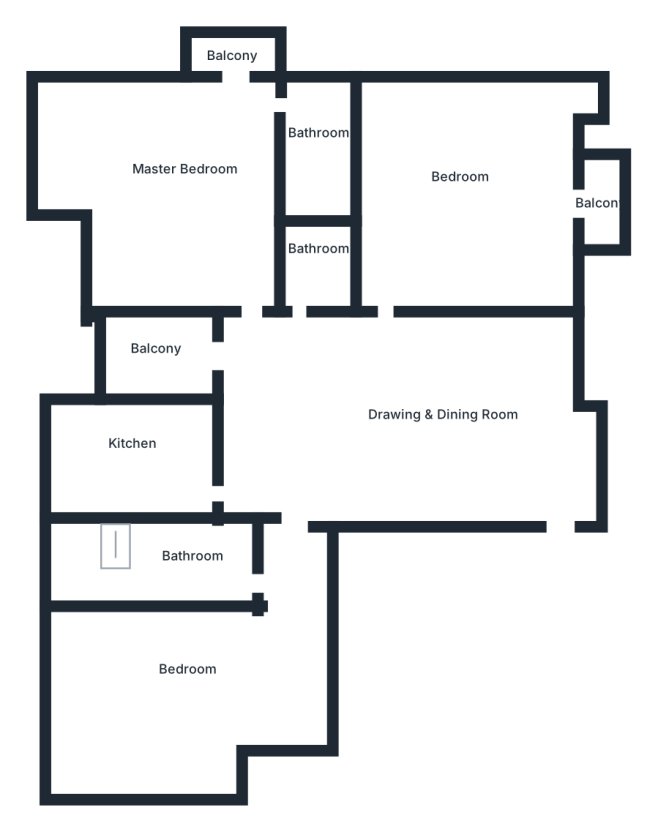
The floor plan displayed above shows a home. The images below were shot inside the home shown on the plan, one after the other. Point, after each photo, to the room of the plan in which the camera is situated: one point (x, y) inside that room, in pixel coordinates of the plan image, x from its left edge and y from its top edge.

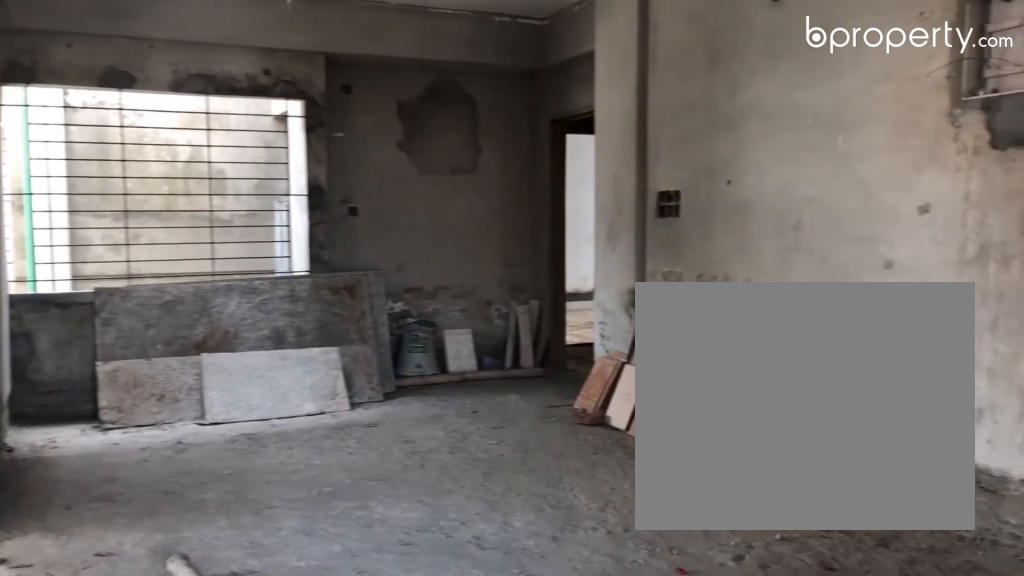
(419, 409)
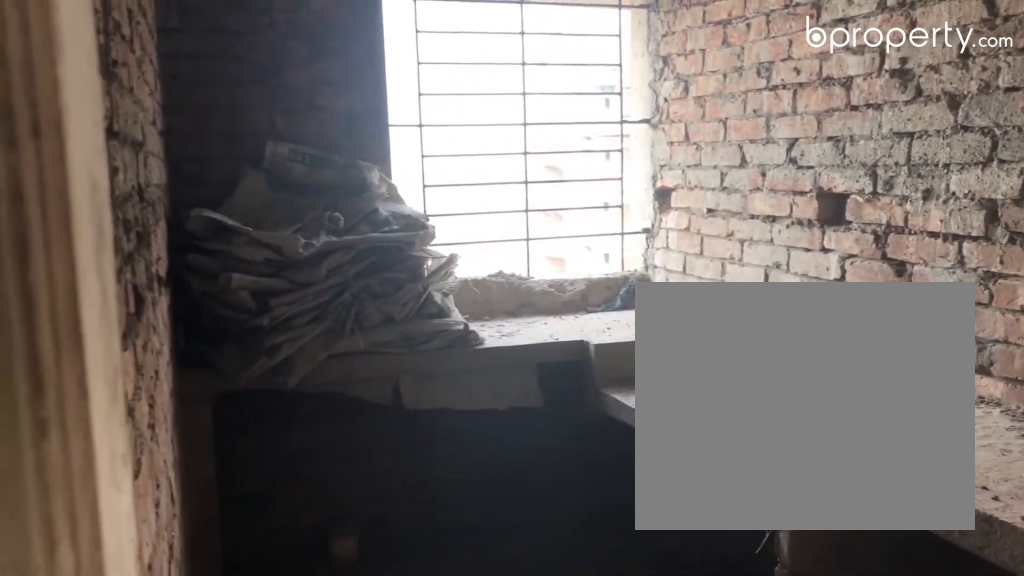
(133, 458)
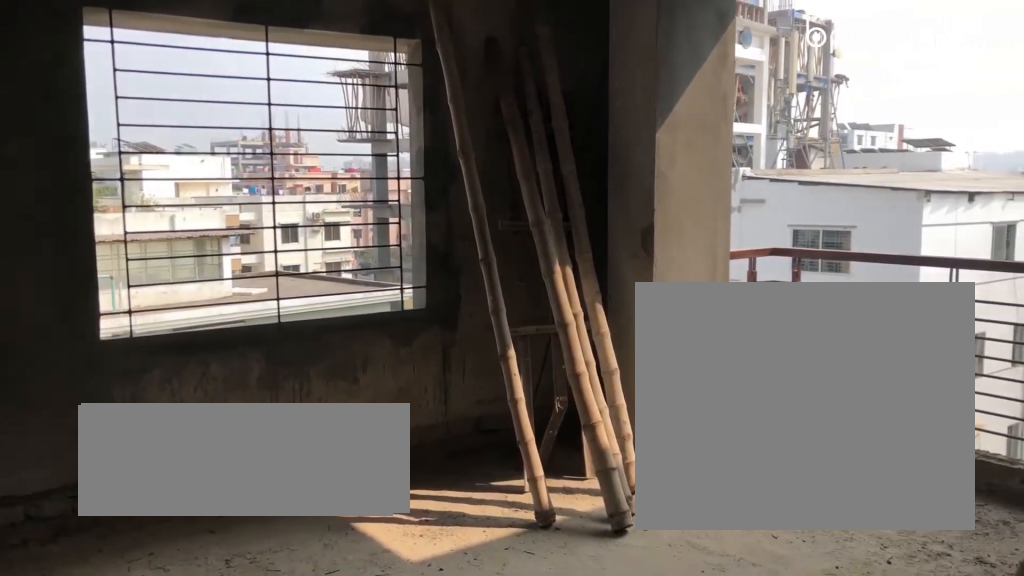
(449, 185)
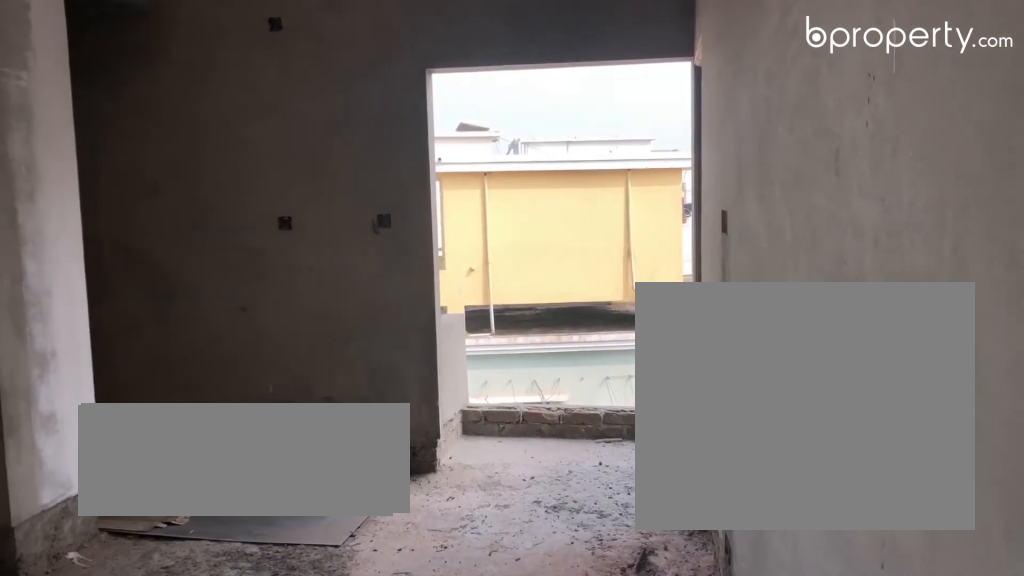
(177, 203)
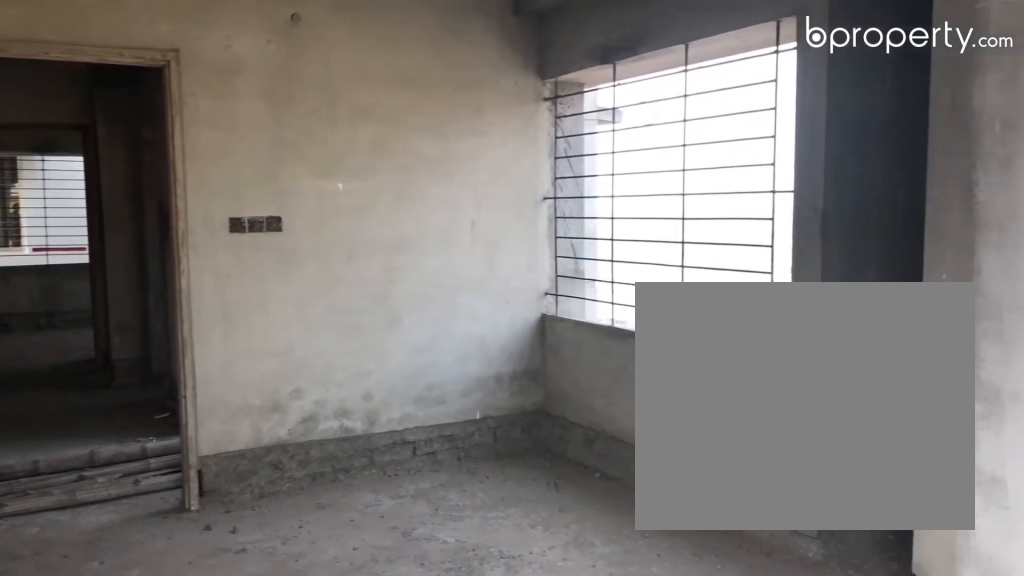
(177, 202)
